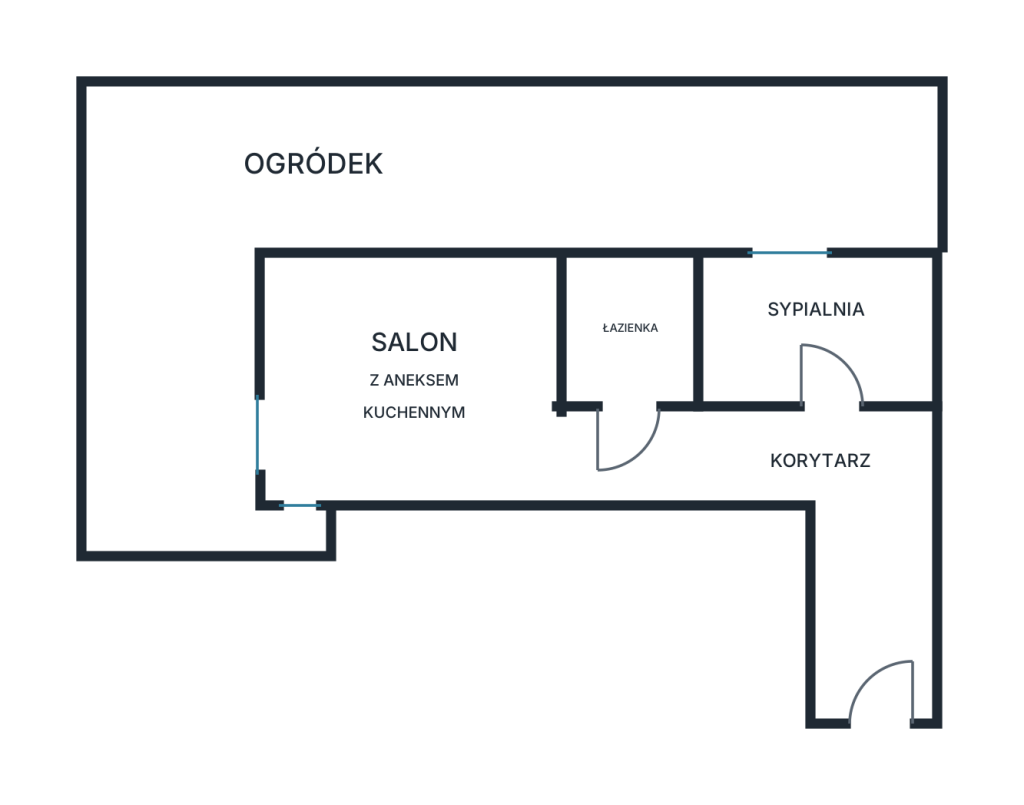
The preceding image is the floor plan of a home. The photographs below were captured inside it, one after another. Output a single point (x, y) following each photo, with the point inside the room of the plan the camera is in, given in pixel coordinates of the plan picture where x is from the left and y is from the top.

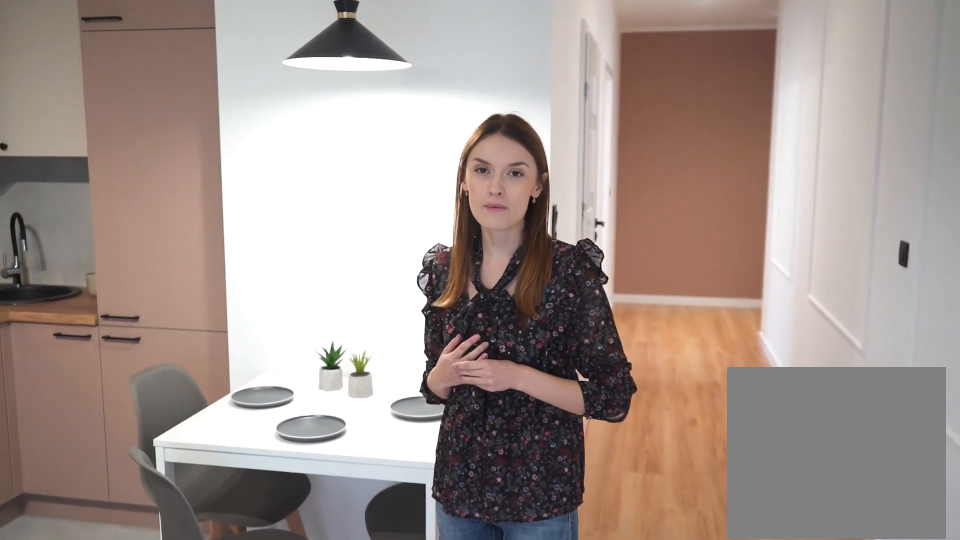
(410, 378)
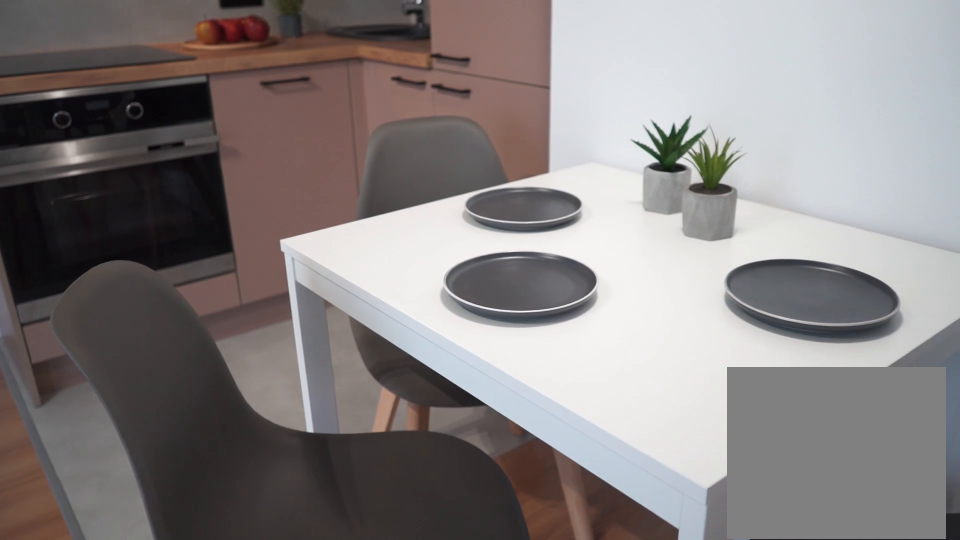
(410, 378)
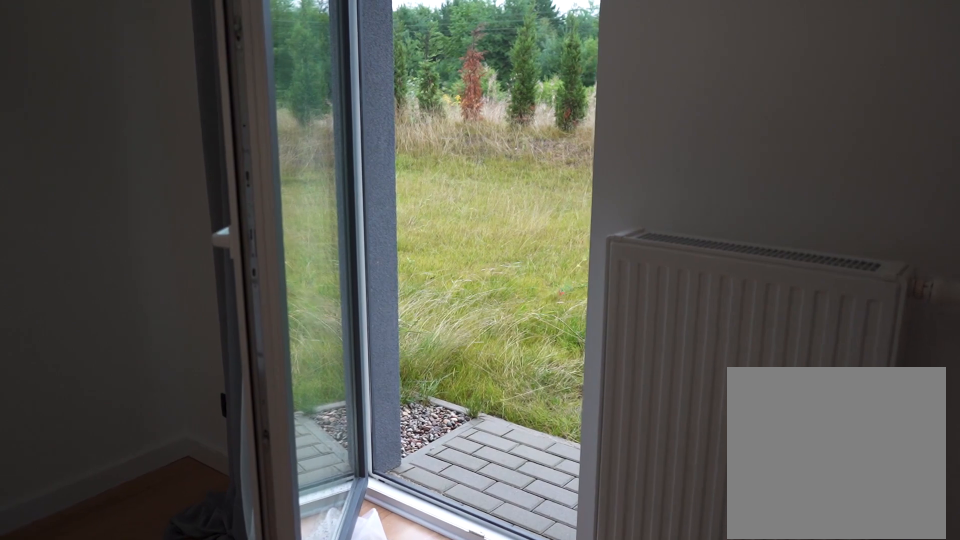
(814, 325)
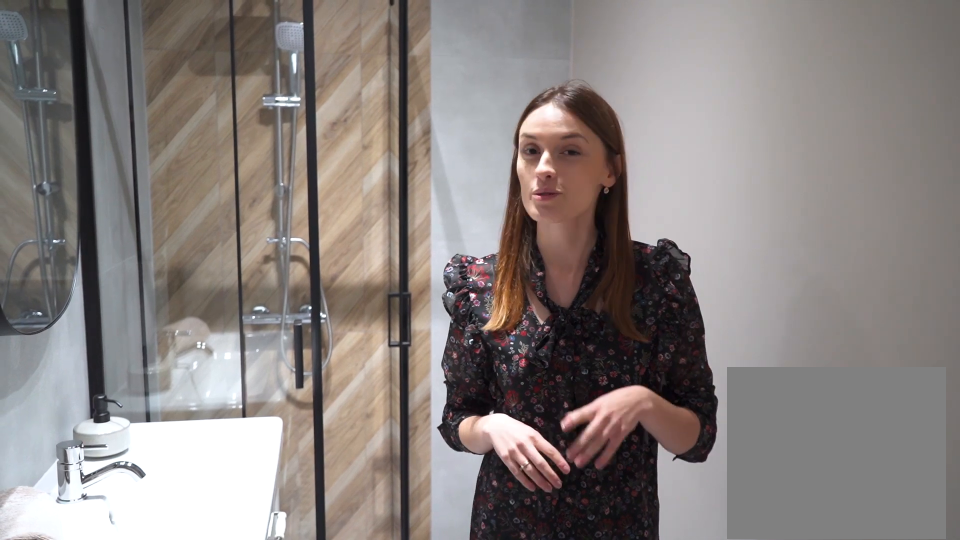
(630, 330)
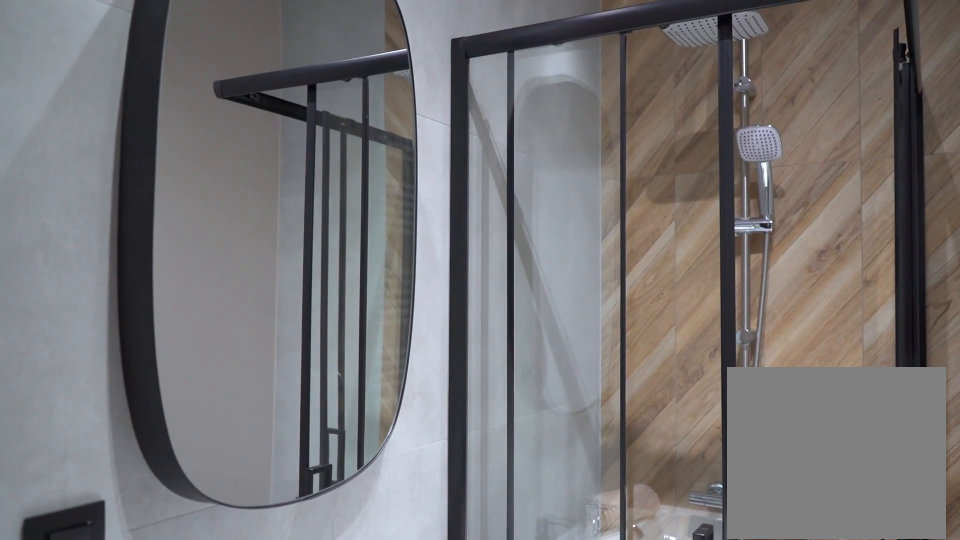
(632, 330)
